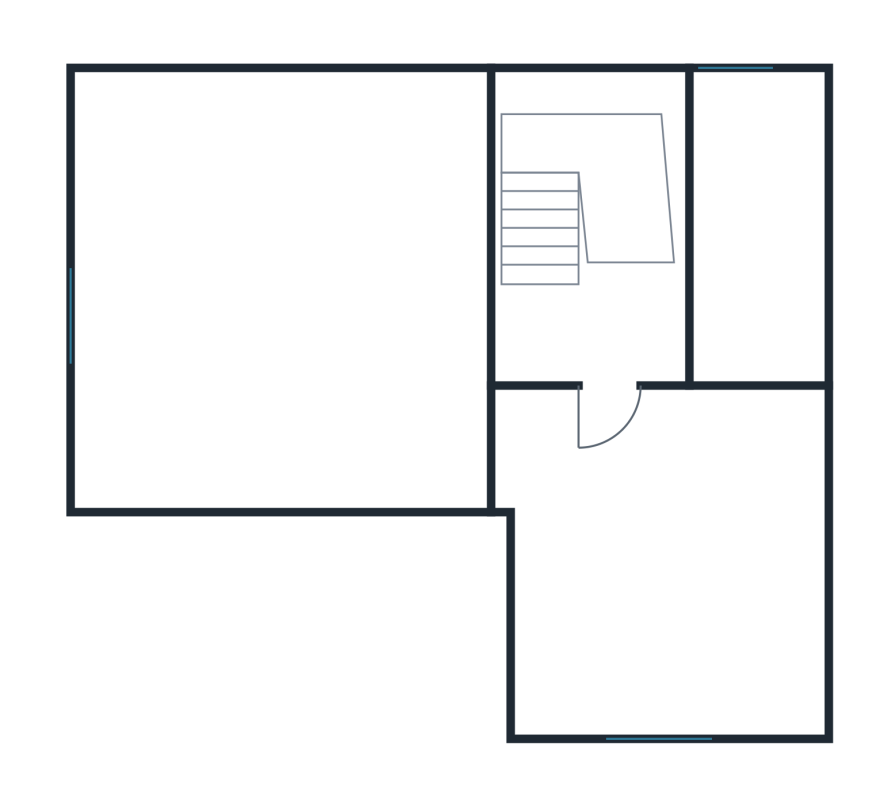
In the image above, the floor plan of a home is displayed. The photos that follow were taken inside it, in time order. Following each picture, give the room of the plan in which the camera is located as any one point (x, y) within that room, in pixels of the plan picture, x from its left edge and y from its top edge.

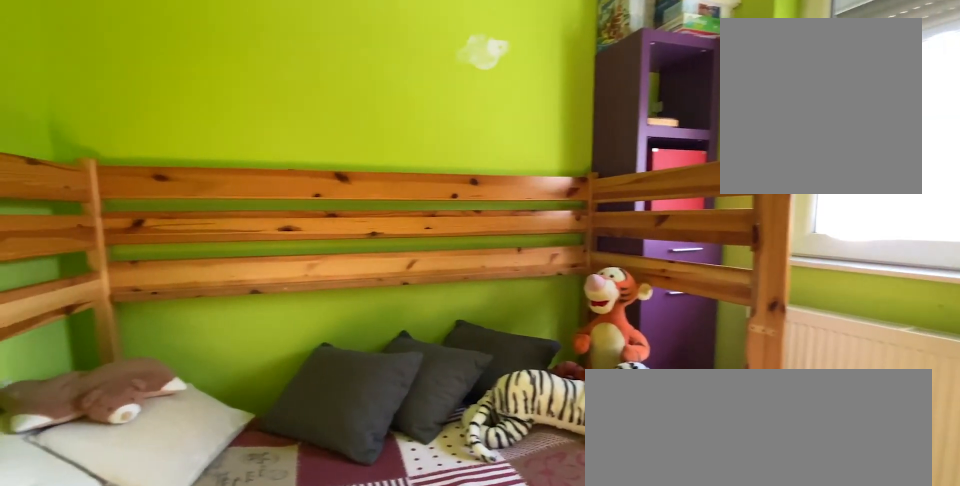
(643, 595)
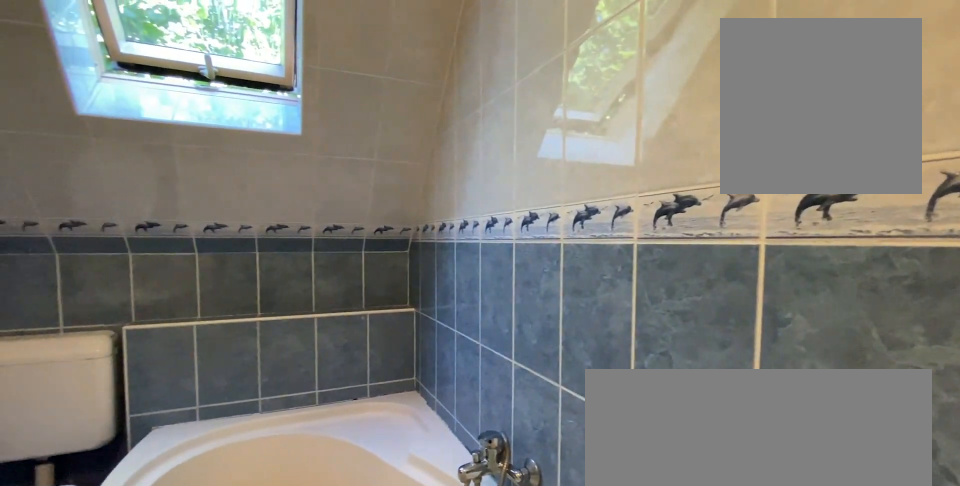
(740, 245)
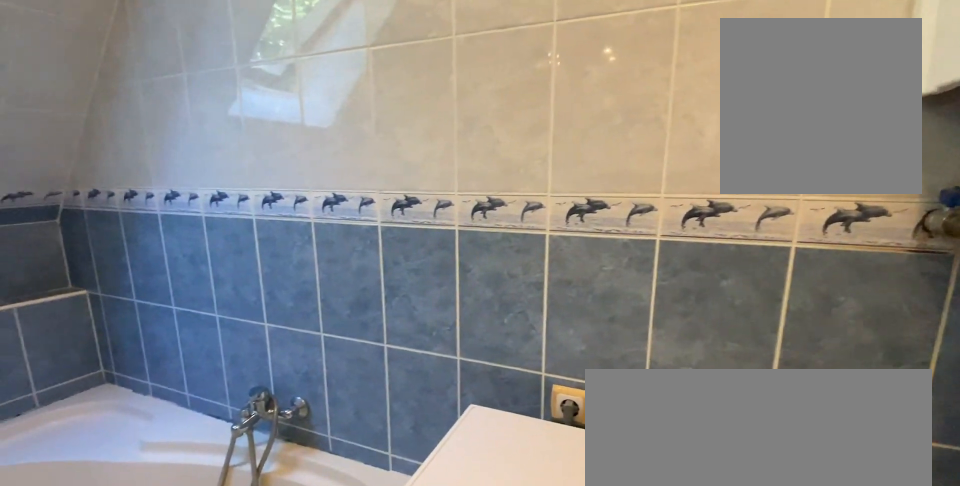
(740, 245)
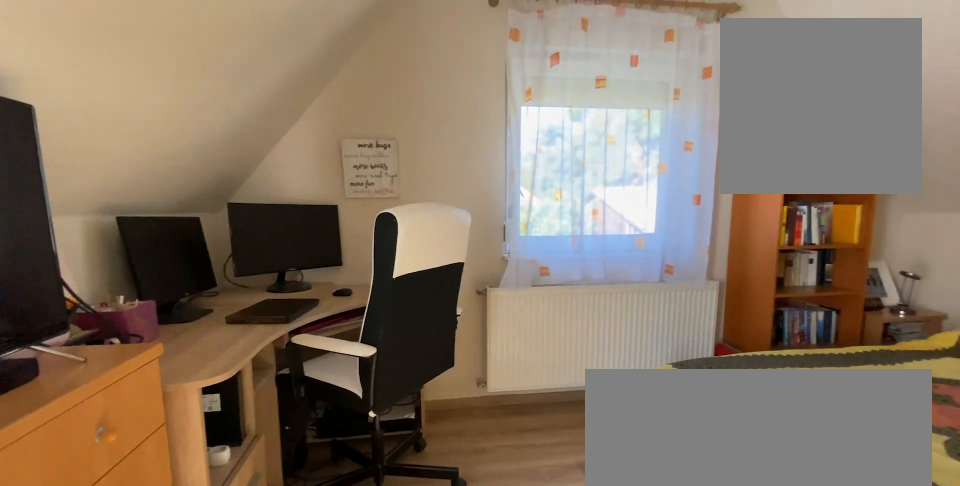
(281, 312)
